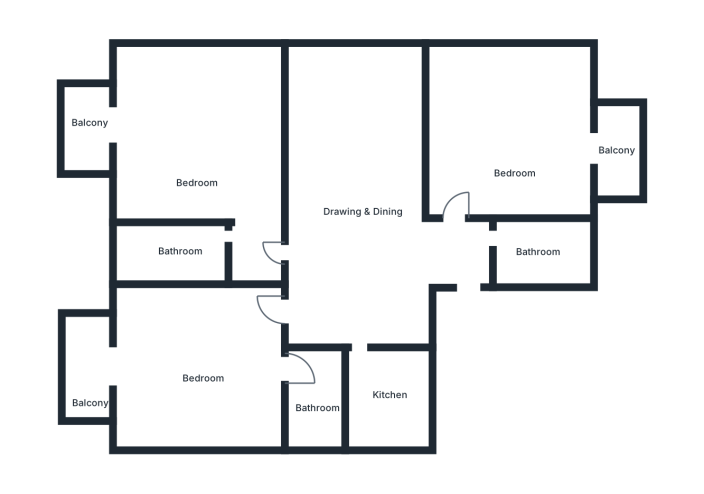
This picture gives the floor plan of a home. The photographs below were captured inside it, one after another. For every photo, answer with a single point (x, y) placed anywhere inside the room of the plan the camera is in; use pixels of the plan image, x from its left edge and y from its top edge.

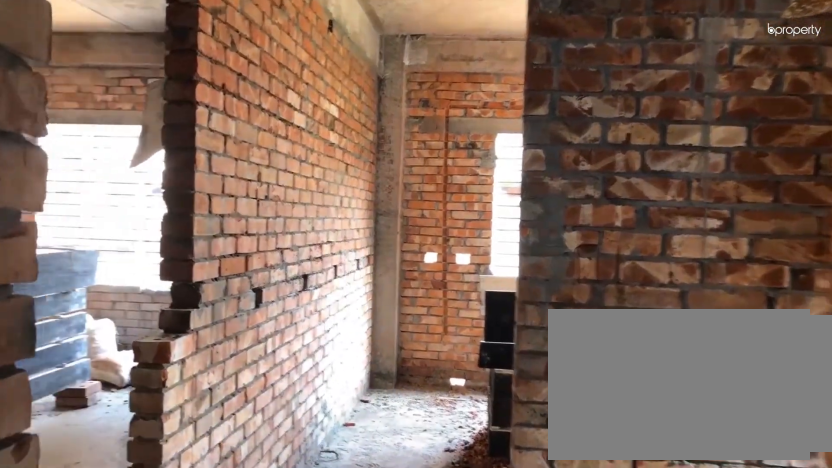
(419, 247)
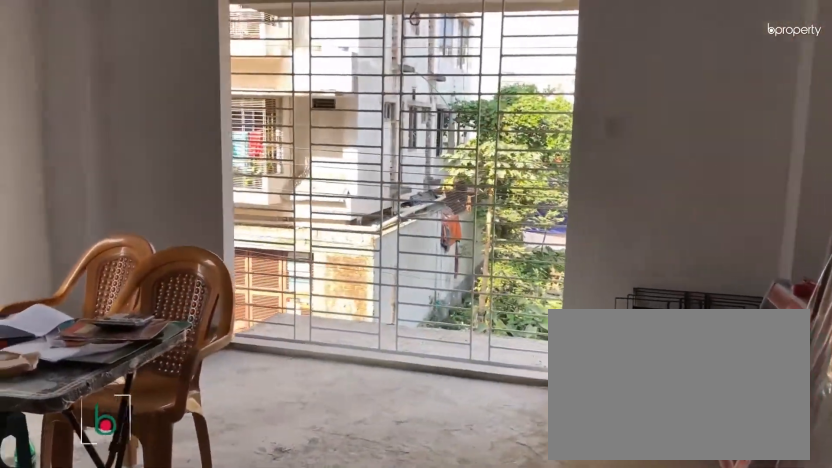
(198, 378)
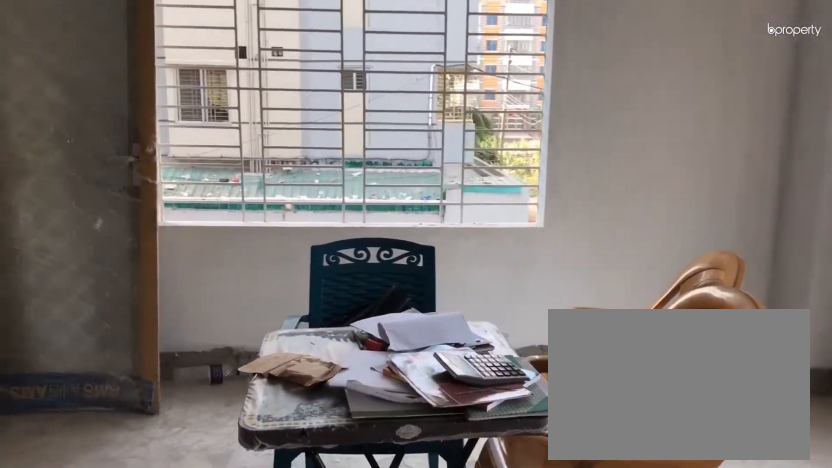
(198, 376)
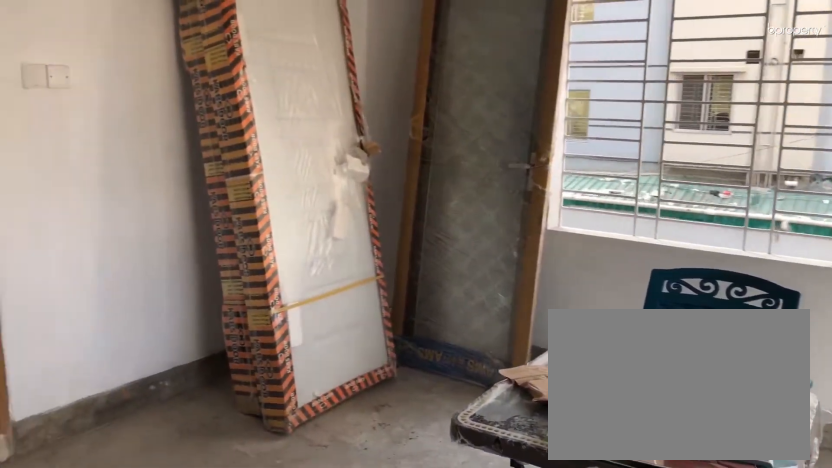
(198, 376)
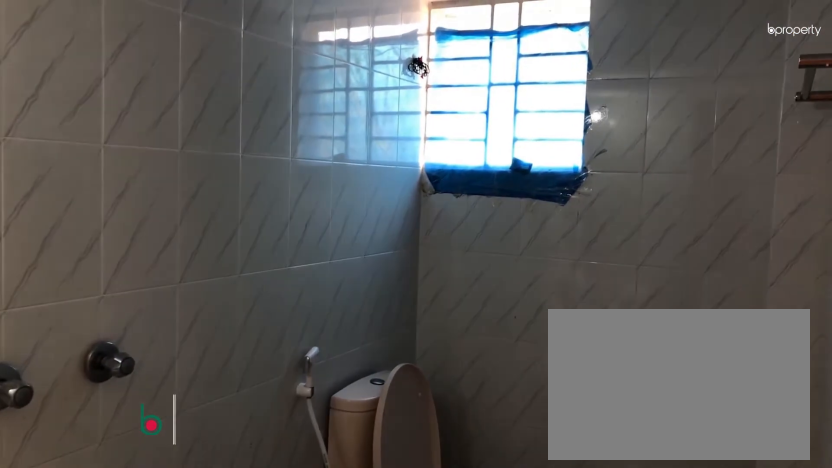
(315, 396)
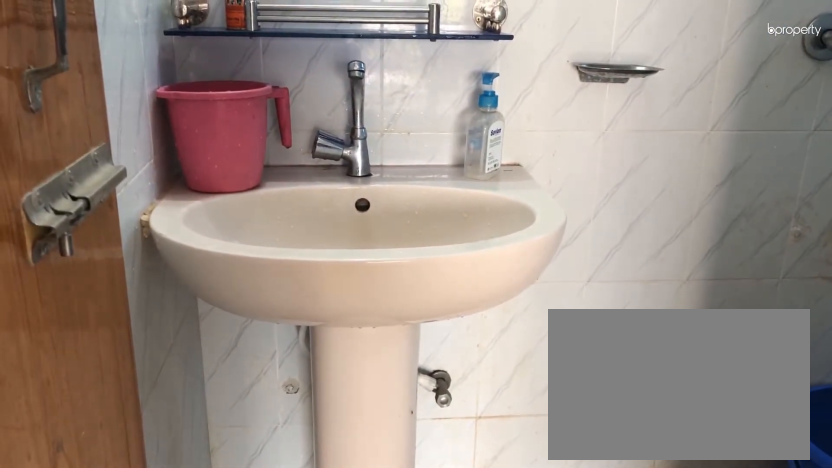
(315, 396)
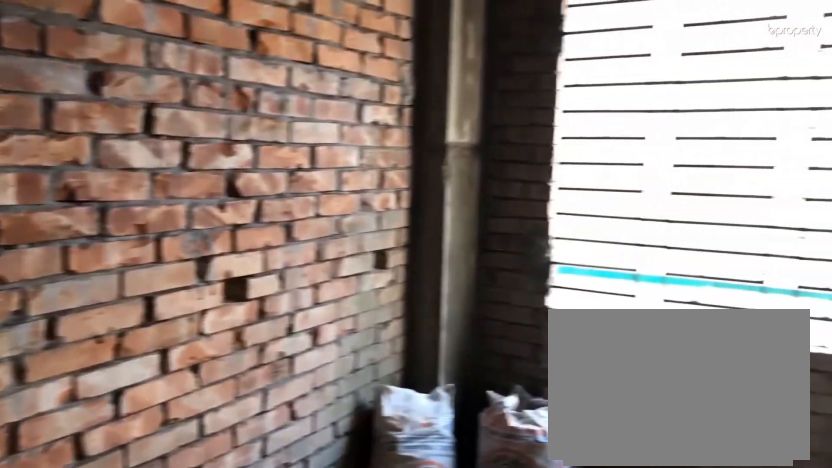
(391, 389)
